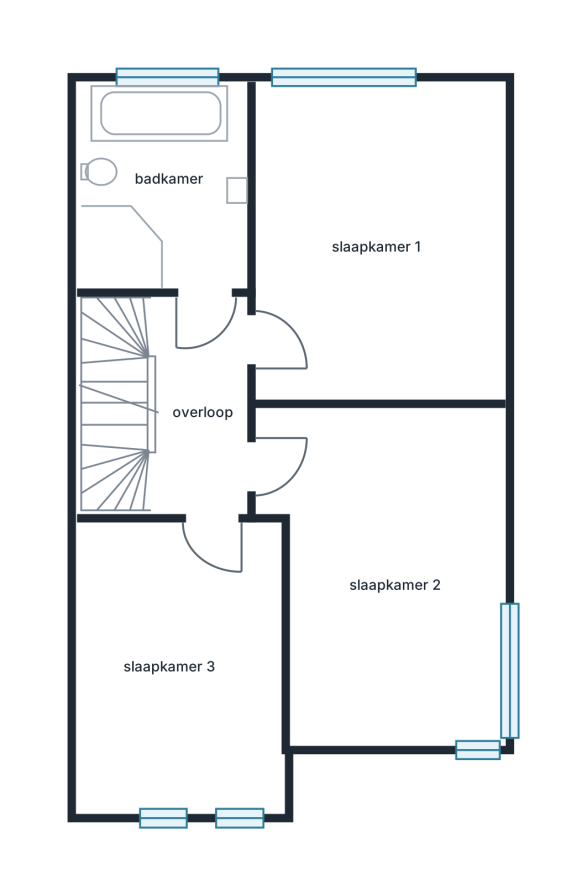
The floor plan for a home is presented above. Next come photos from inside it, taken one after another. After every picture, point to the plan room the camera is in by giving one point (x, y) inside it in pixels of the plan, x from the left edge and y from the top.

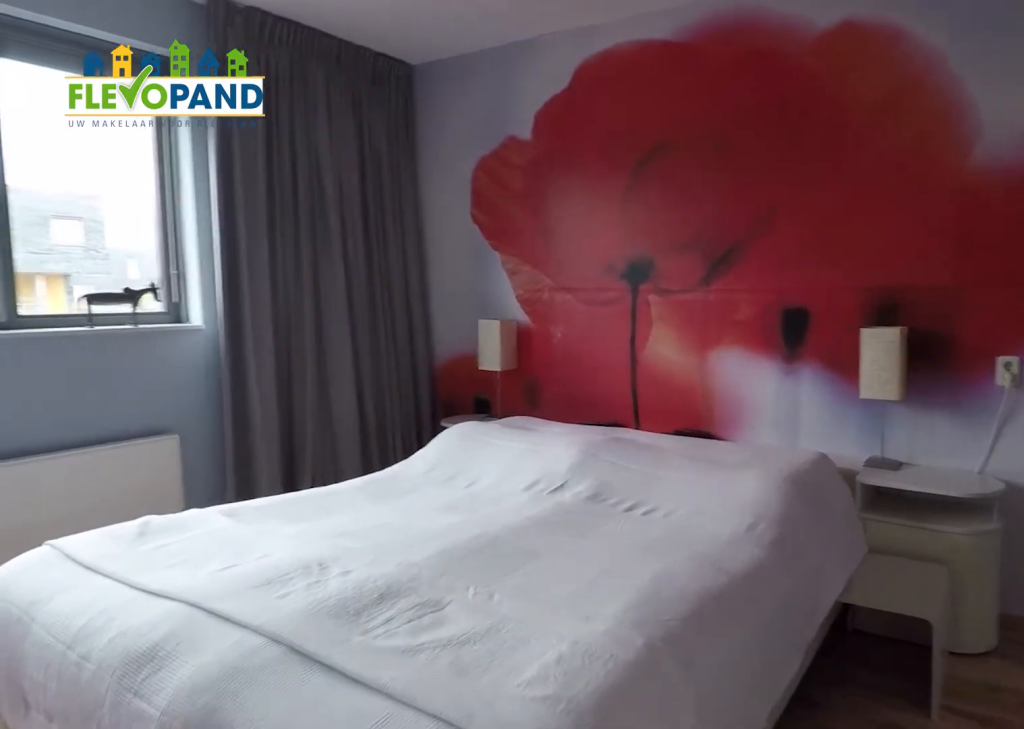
(384, 240)
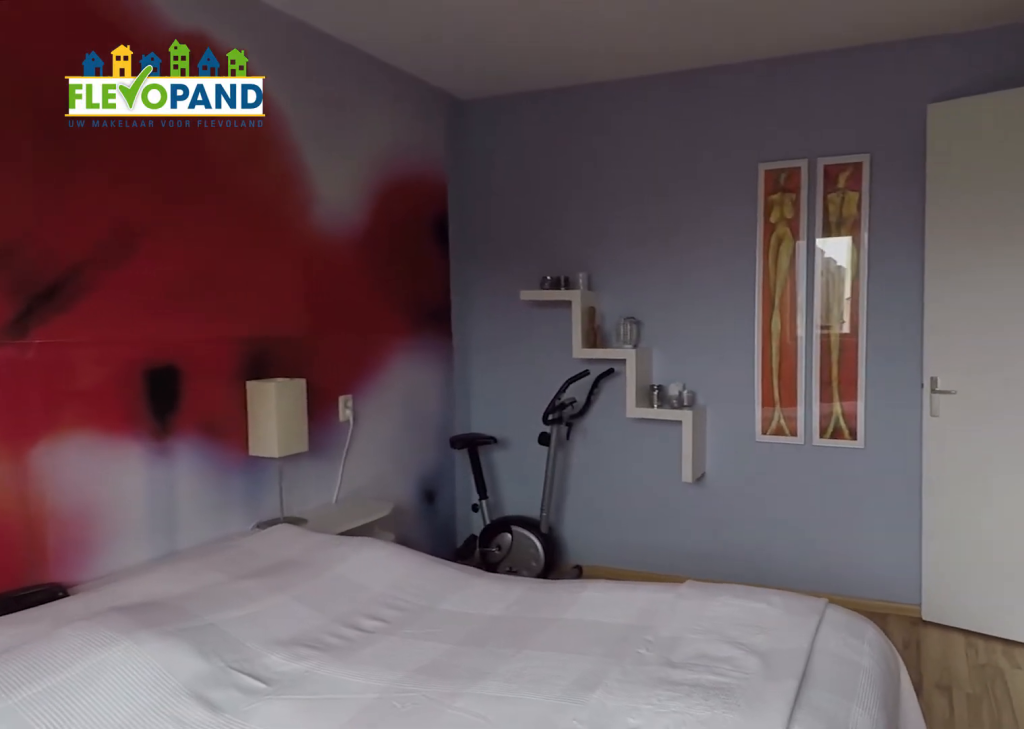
(384, 240)
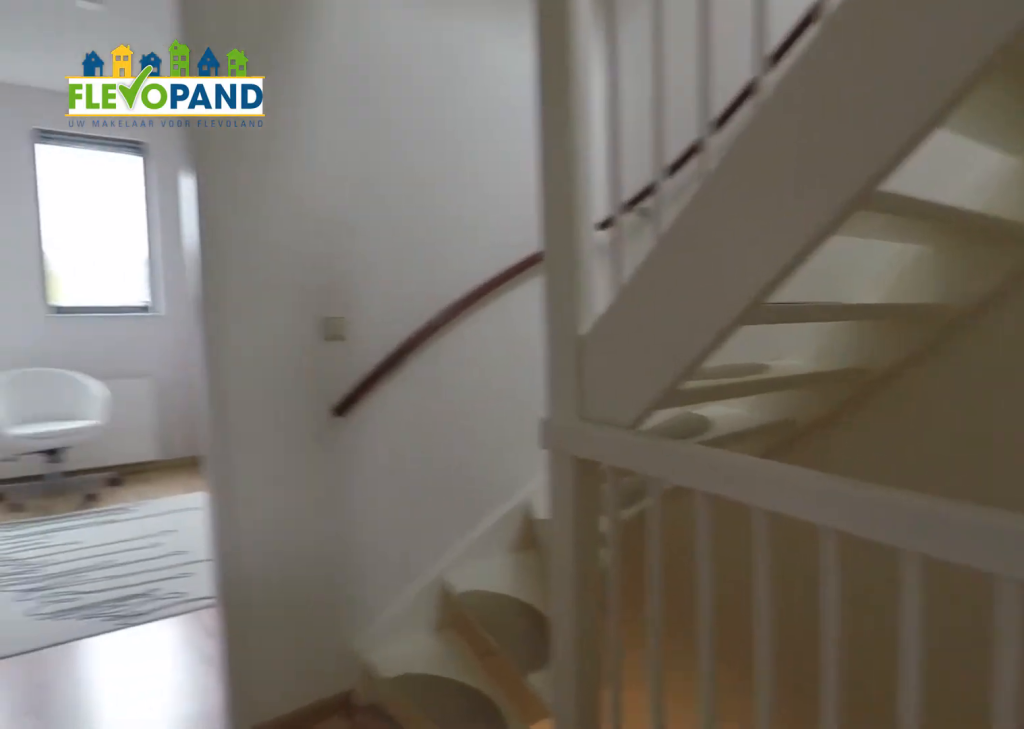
(204, 415)
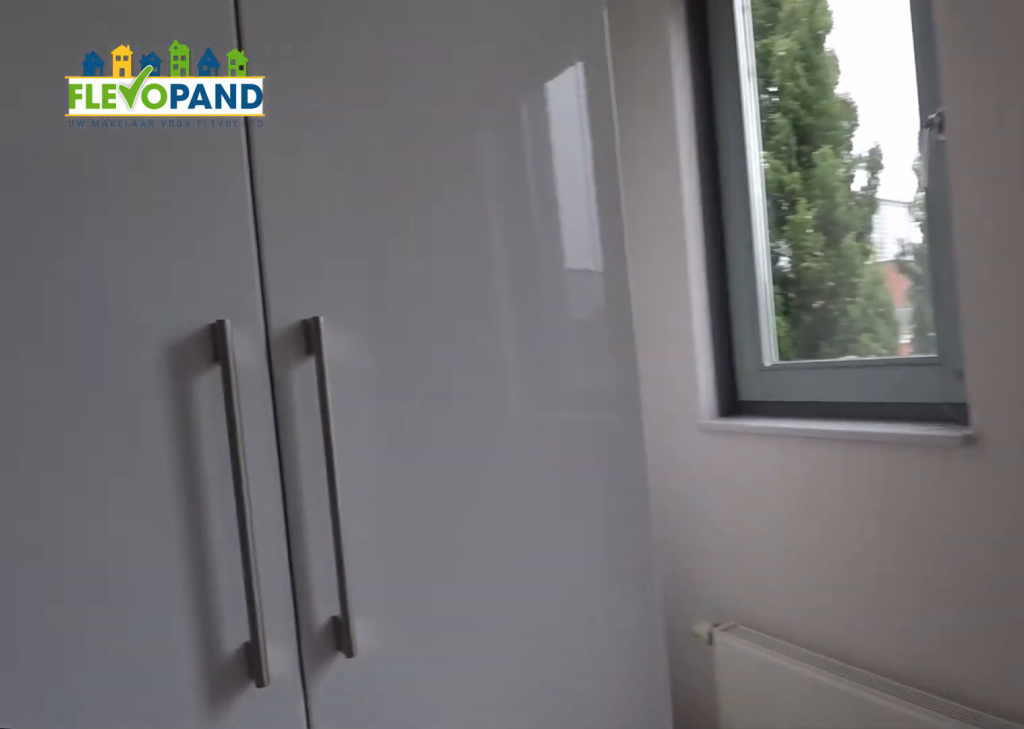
(180, 700)
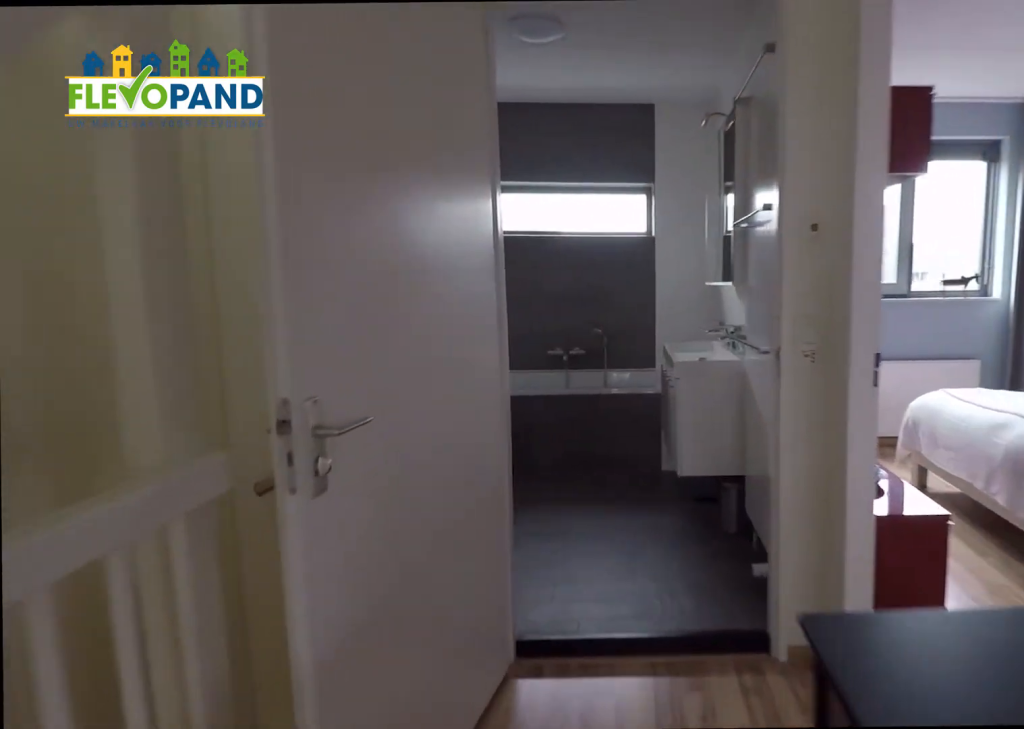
(194, 411)
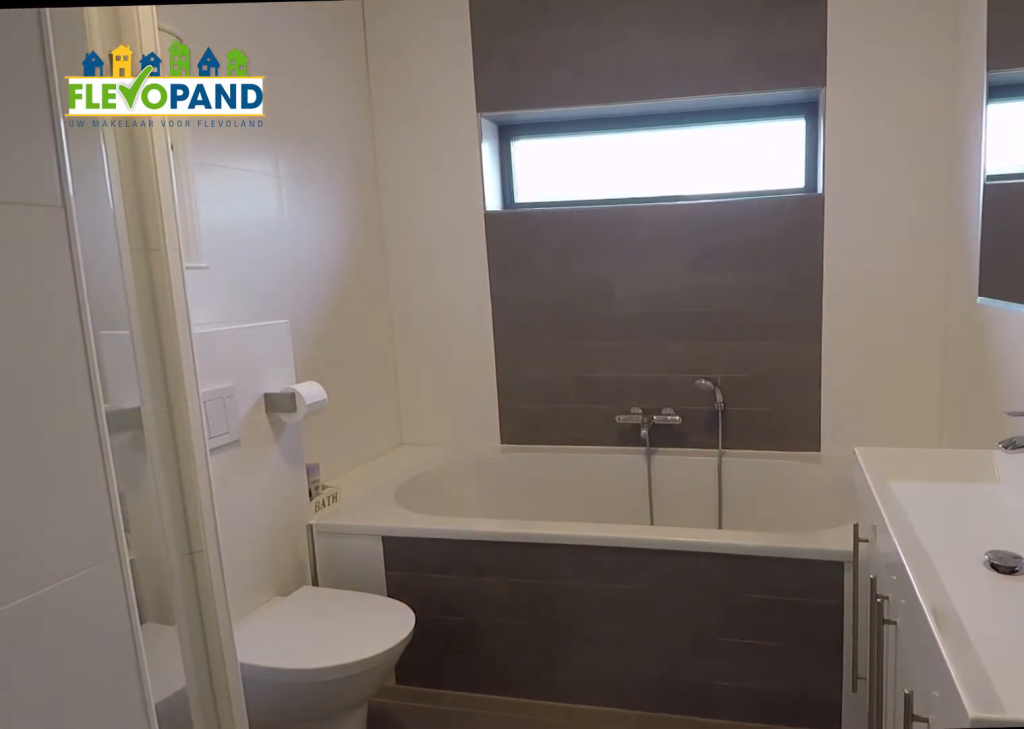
(159, 111)
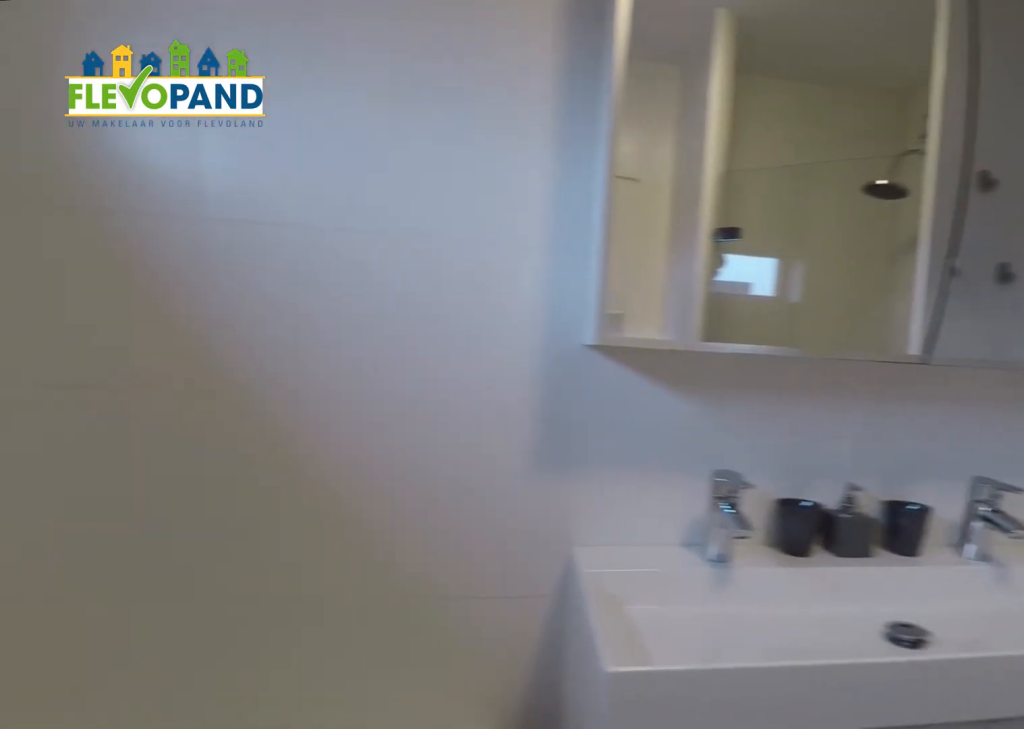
(159, 111)
